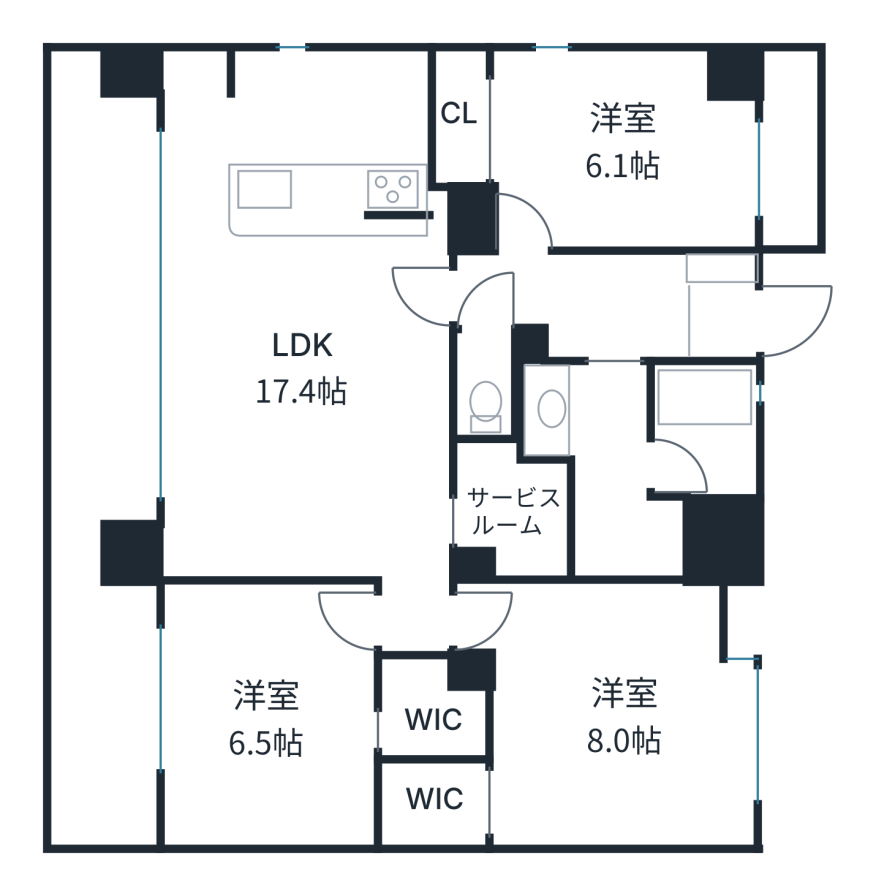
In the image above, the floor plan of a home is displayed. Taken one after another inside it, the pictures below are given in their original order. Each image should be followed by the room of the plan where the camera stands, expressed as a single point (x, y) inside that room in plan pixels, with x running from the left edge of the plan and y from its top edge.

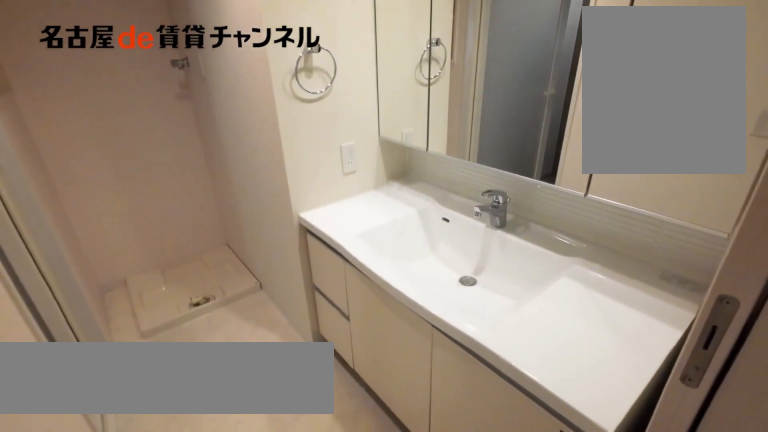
(605, 465)
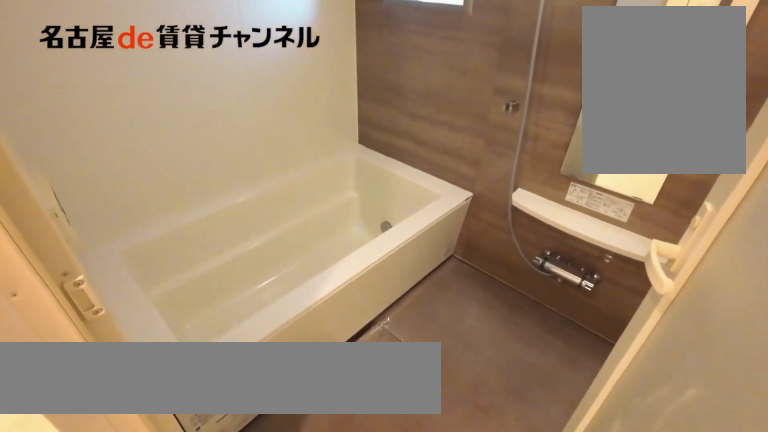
(701, 429)
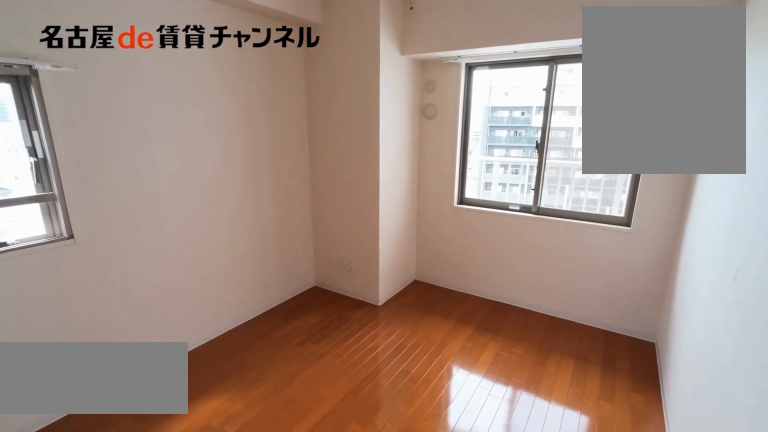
(593, 148)
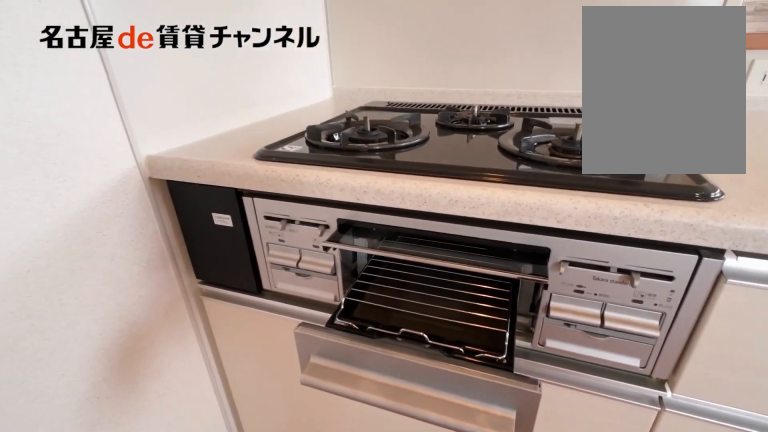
(302, 313)
